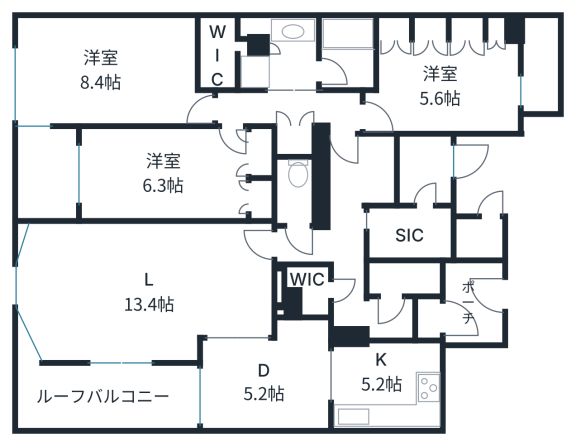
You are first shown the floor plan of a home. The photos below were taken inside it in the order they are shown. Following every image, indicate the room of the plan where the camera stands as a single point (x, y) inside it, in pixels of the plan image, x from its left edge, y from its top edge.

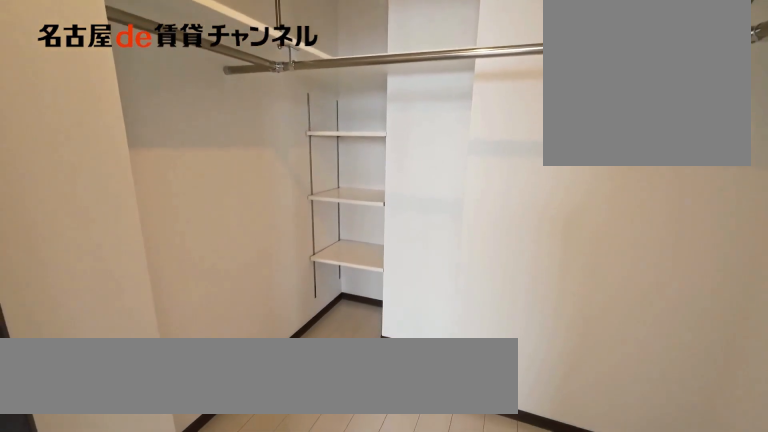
(225, 49)
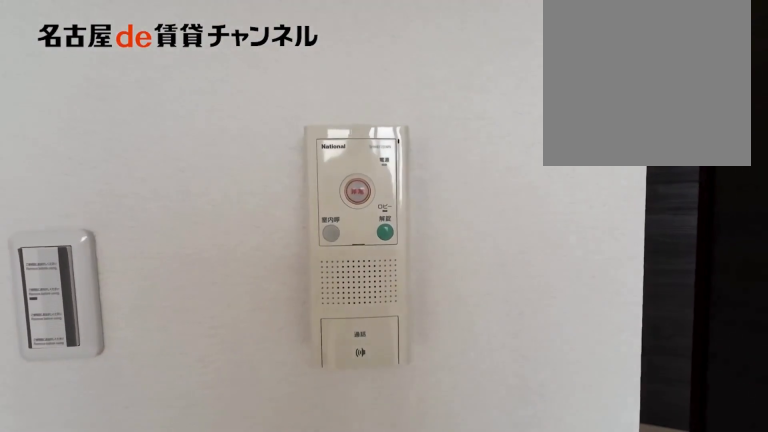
(112, 72)
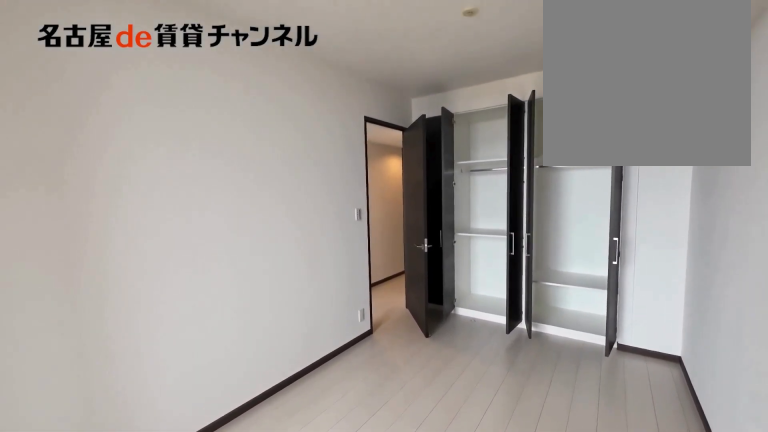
(175, 173)
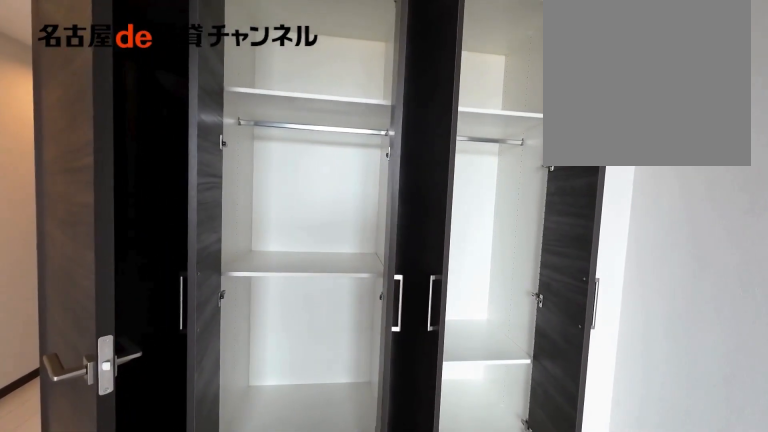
(175, 173)
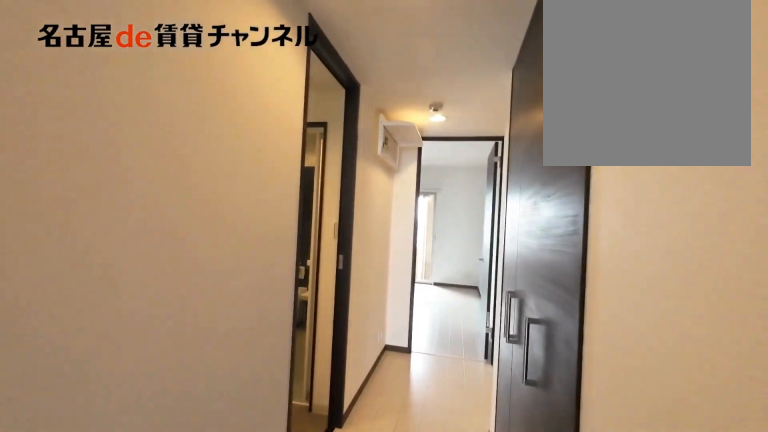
(291, 109)
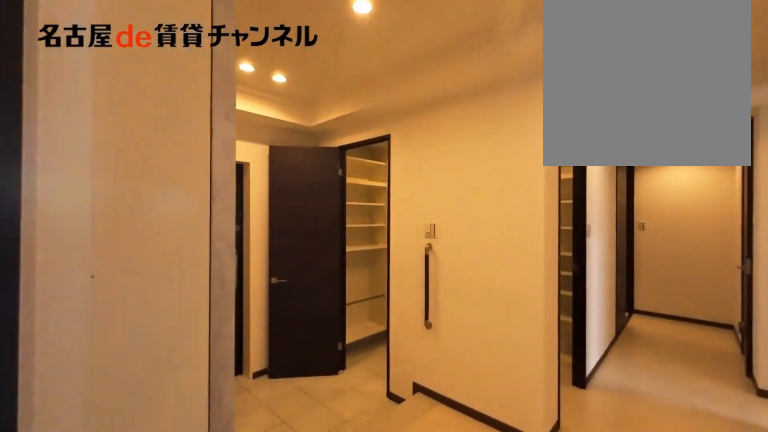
(291, 109)
